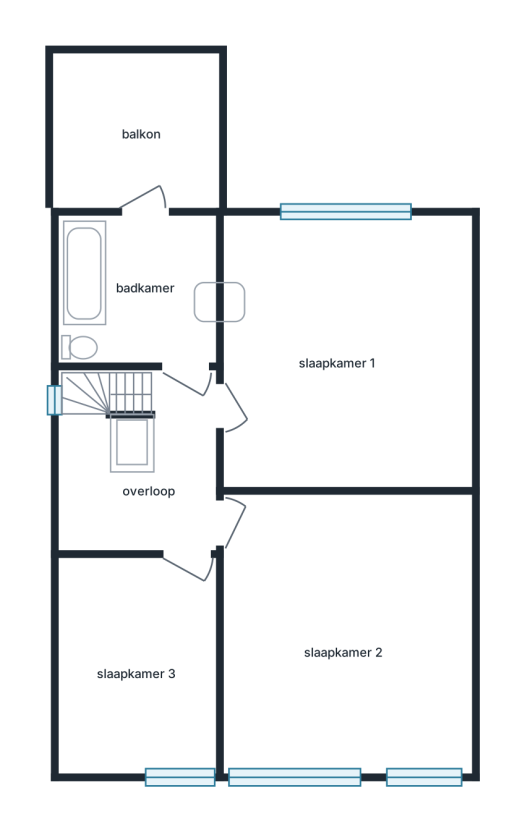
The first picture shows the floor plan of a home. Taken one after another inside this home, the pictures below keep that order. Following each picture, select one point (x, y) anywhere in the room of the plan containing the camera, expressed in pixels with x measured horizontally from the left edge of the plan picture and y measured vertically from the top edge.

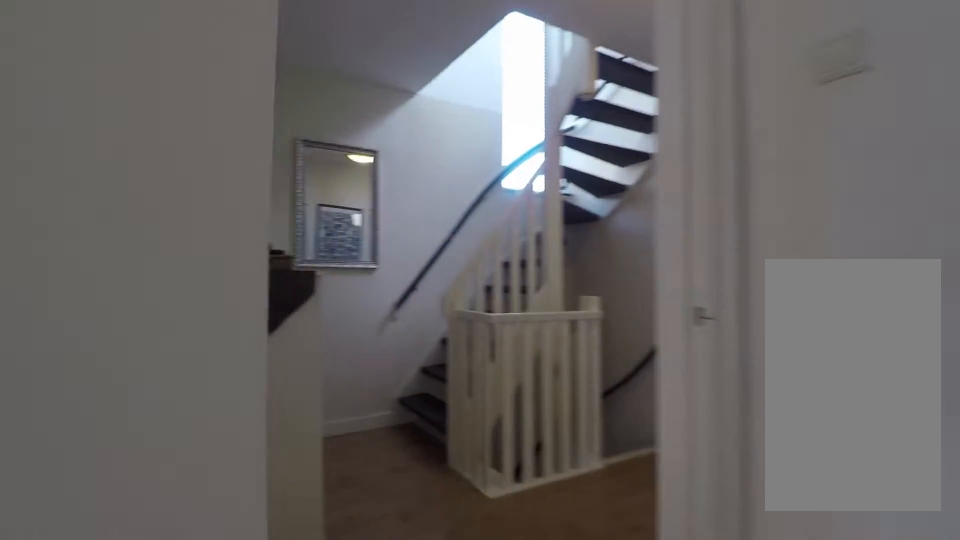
(343, 632)
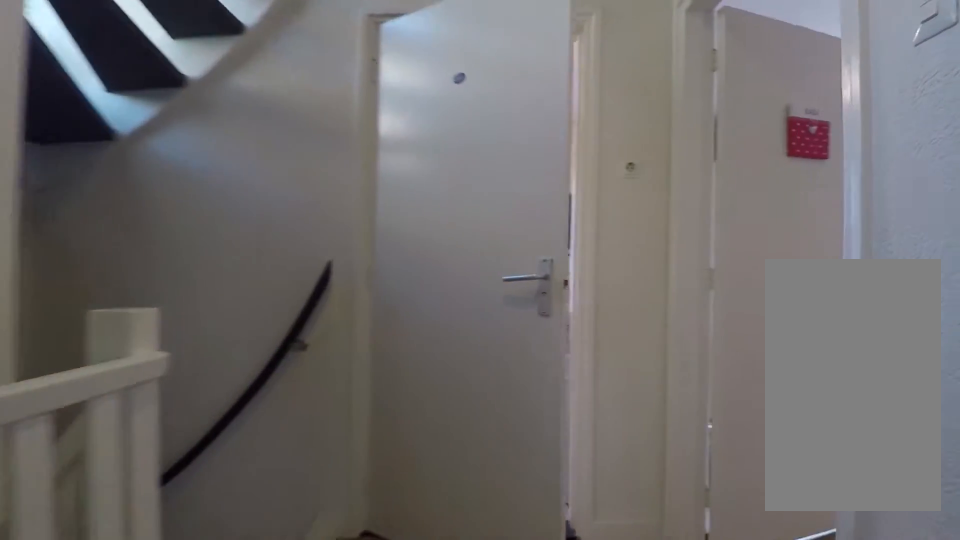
(139, 461)
